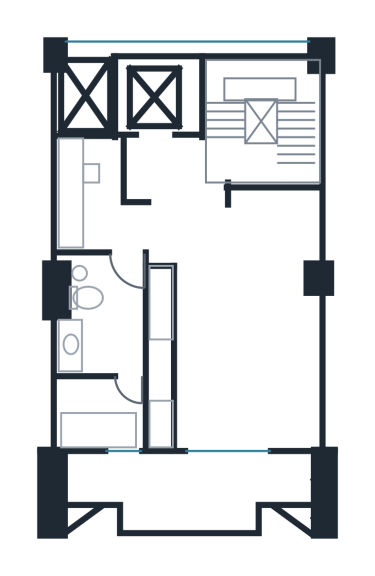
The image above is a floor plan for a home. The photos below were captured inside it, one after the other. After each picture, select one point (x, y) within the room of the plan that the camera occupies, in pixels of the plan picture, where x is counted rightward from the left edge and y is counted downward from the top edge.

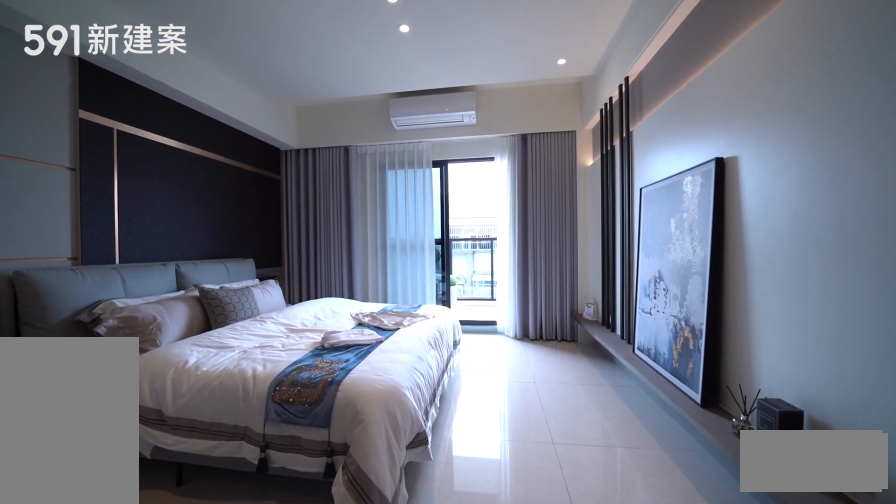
(236, 371)
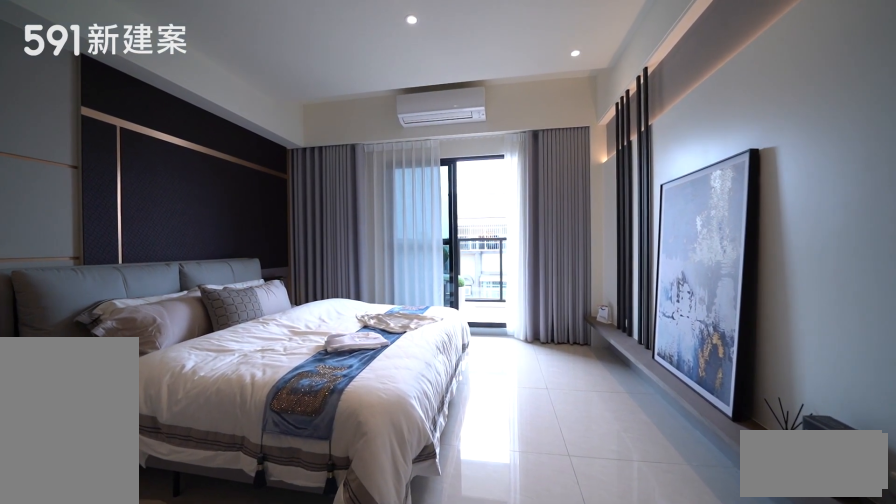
(236, 371)
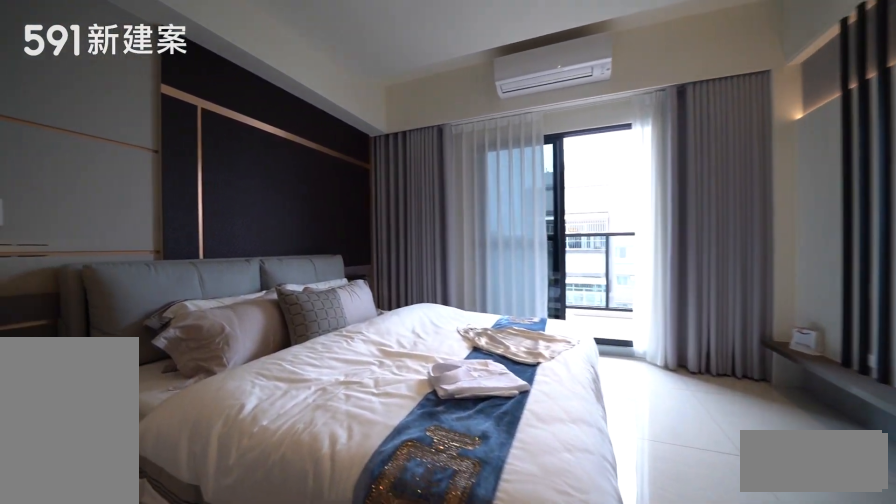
(236, 371)
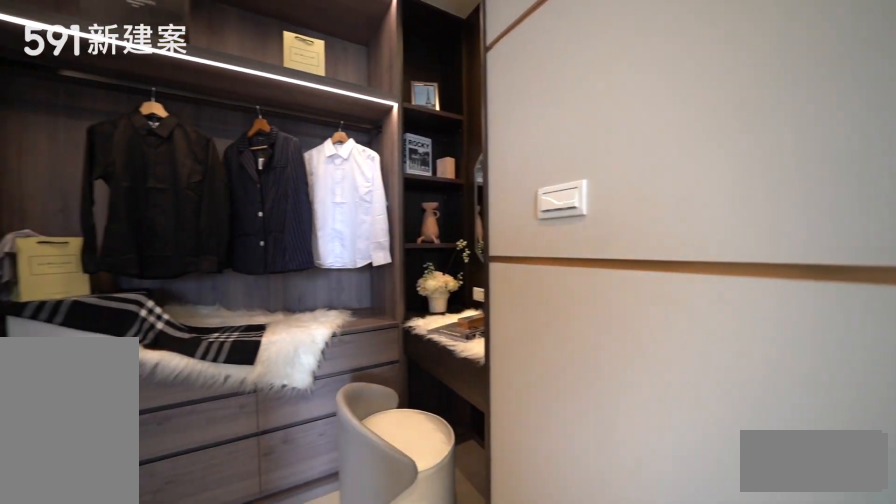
(271, 237)
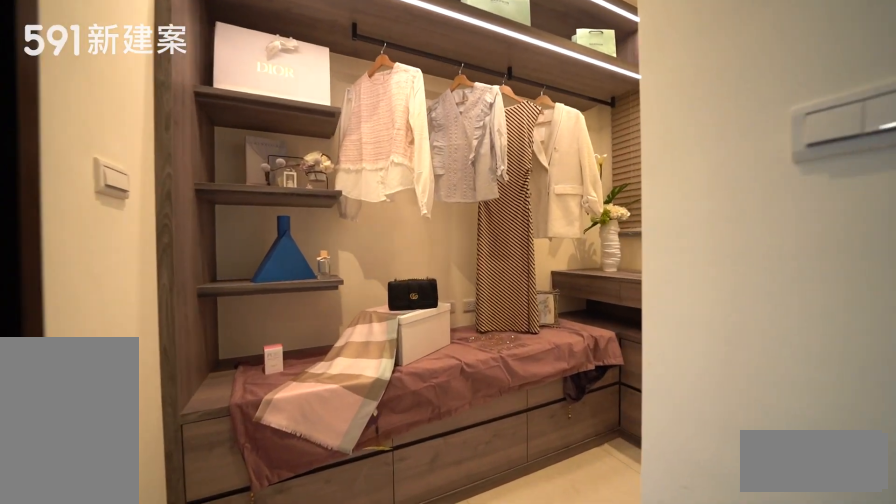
(91, 195)
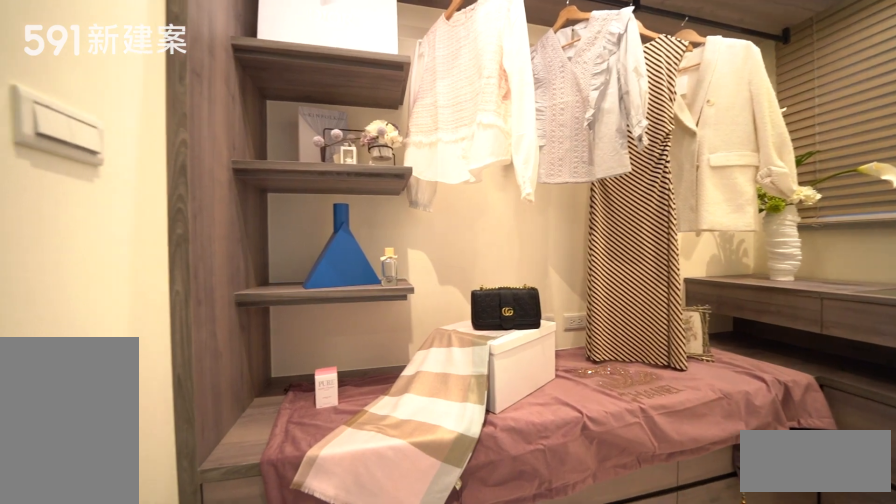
(91, 195)
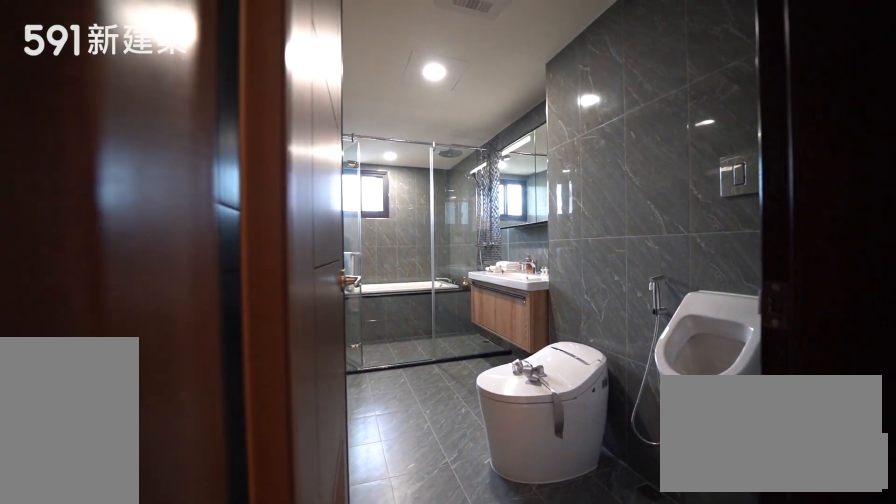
(98, 349)
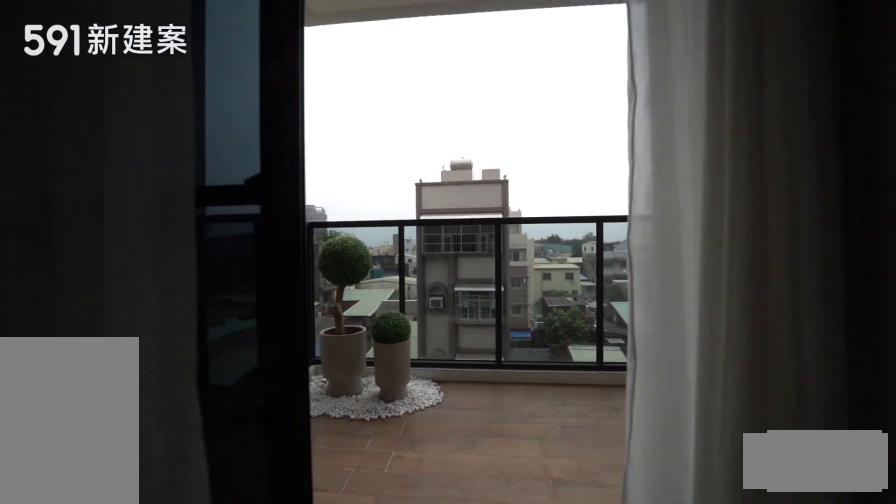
(188, 492)
